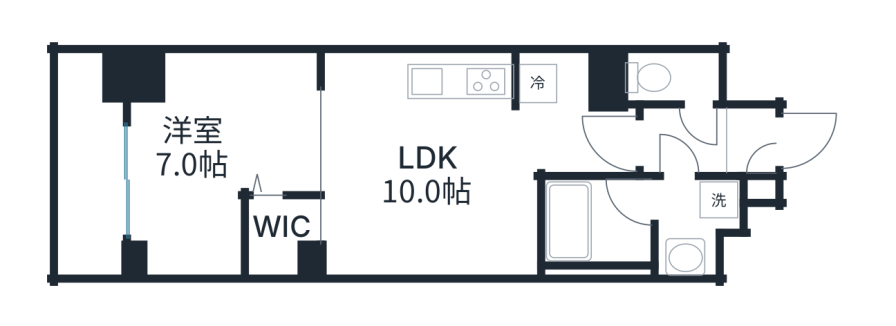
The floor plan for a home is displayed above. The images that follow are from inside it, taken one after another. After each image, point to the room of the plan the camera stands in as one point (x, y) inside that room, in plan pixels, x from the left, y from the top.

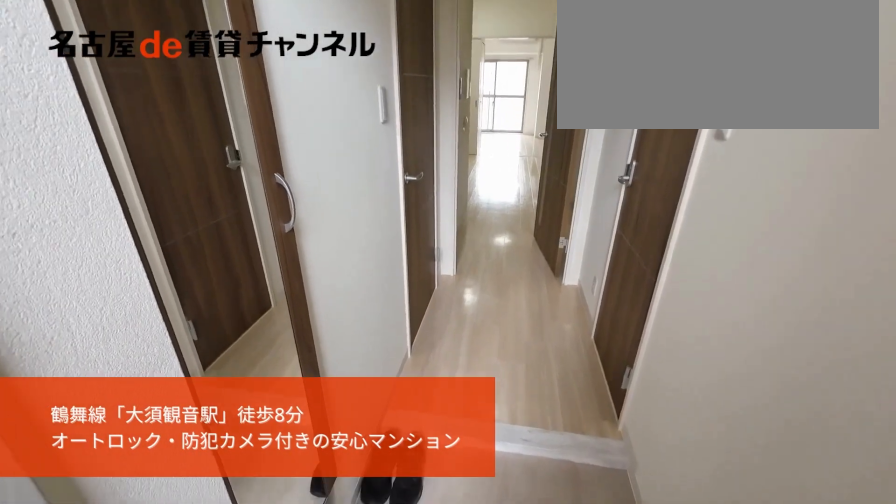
(751, 149)
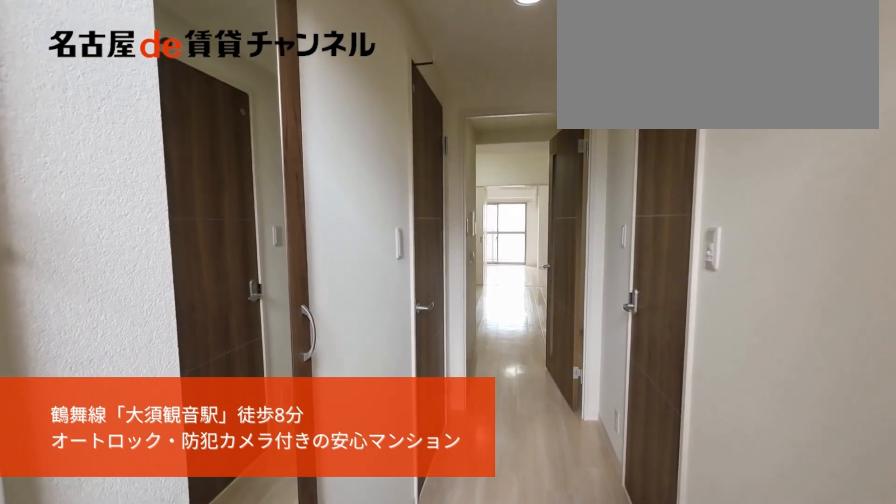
(751, 149)
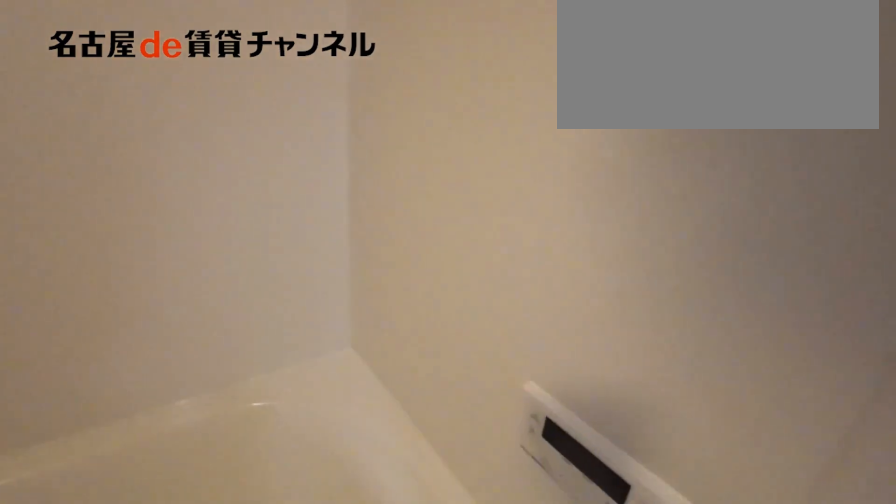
(636, 225)
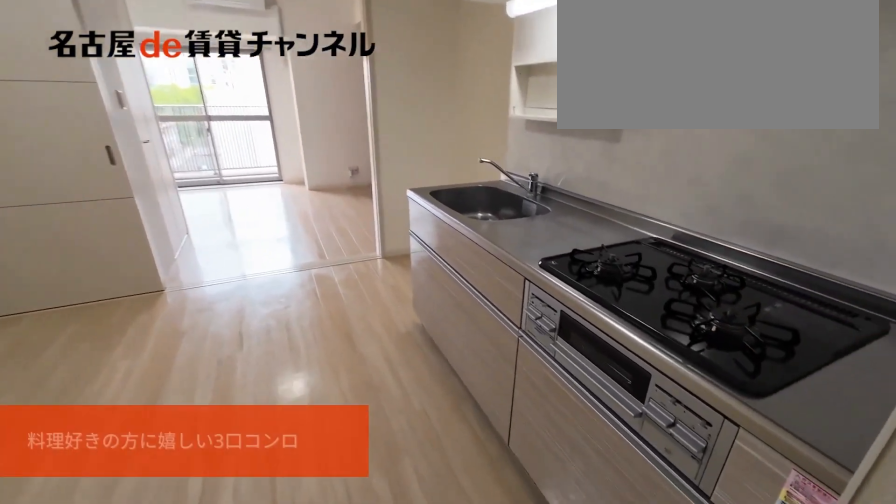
(430, 163)
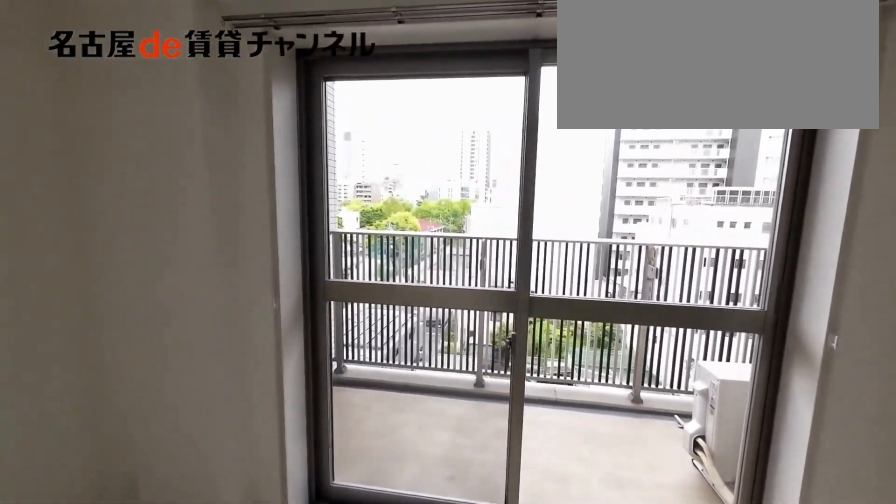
(222, 163)
